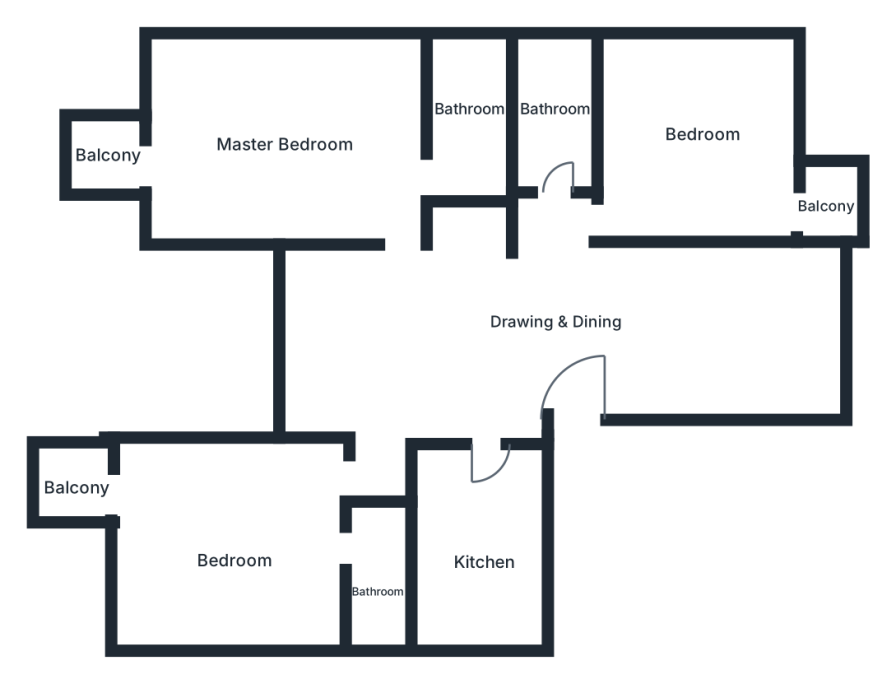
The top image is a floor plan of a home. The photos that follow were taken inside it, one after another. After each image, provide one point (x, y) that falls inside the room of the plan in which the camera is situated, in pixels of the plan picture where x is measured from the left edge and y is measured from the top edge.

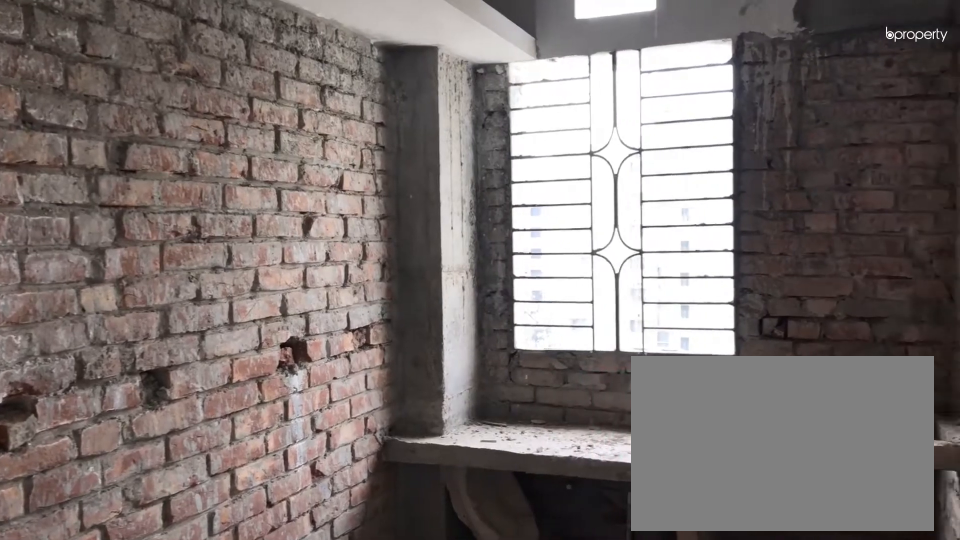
(476, 531)
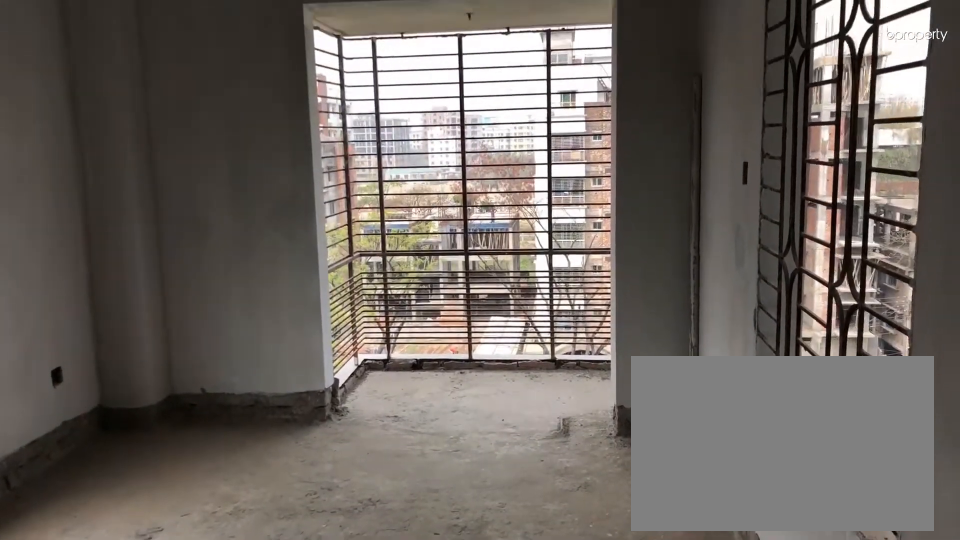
(240, 549)
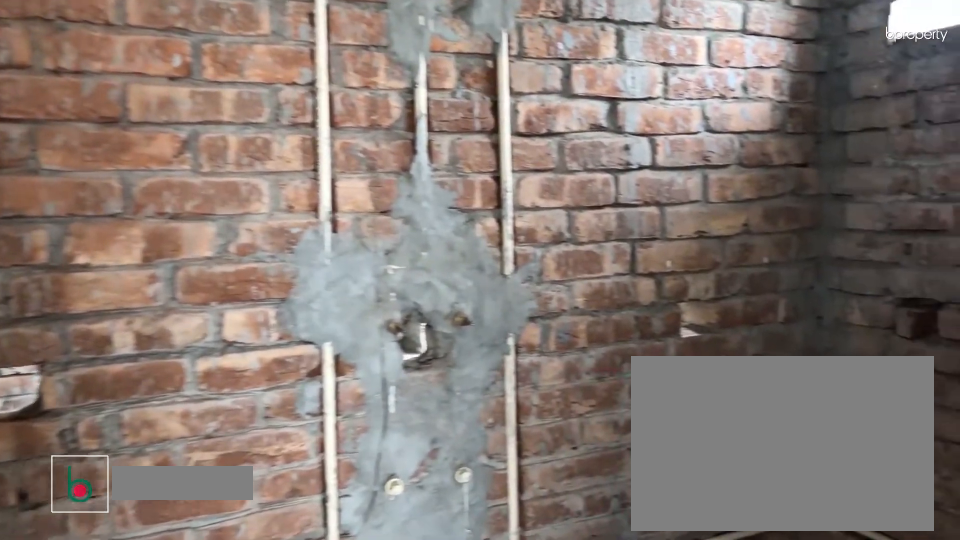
(379, 589)
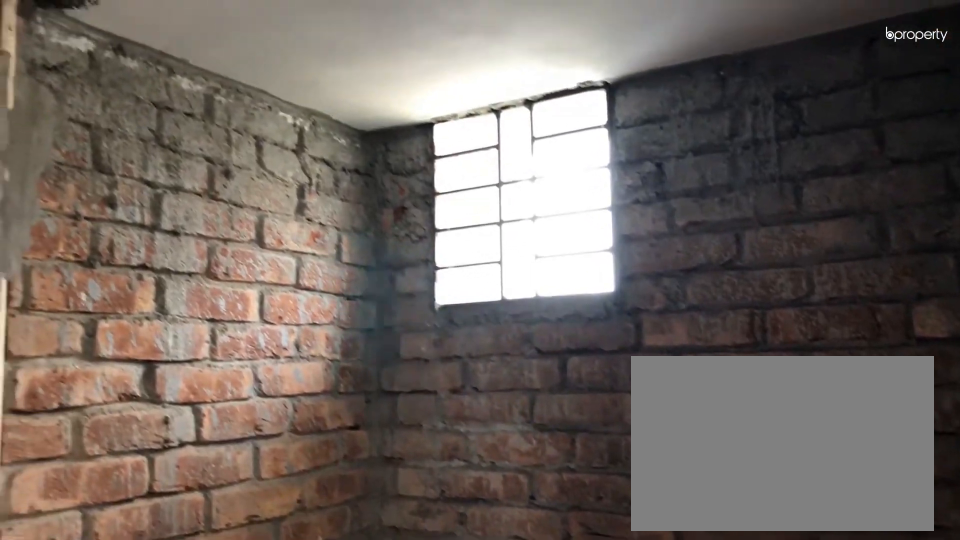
(379, 589)
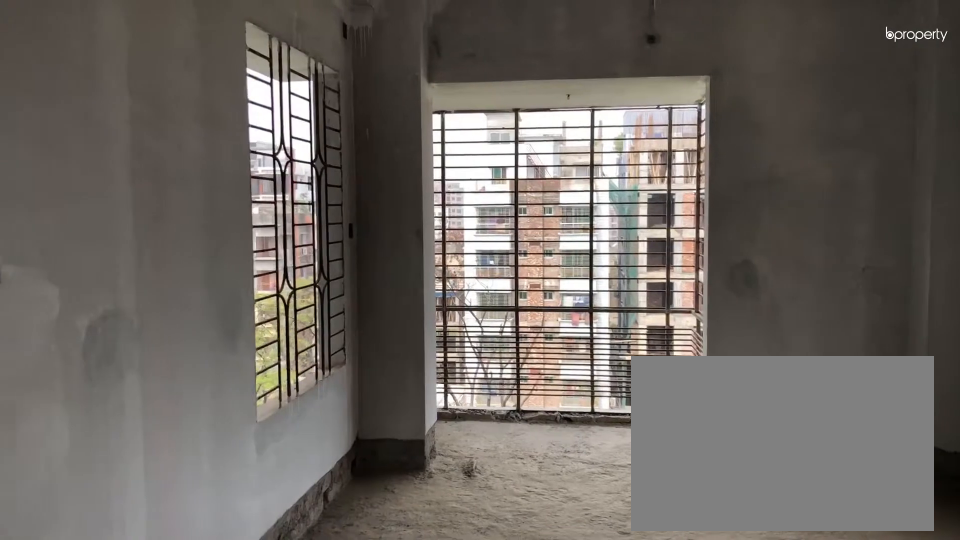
(300, 134)
